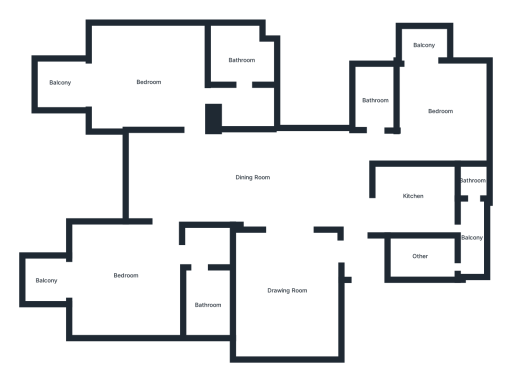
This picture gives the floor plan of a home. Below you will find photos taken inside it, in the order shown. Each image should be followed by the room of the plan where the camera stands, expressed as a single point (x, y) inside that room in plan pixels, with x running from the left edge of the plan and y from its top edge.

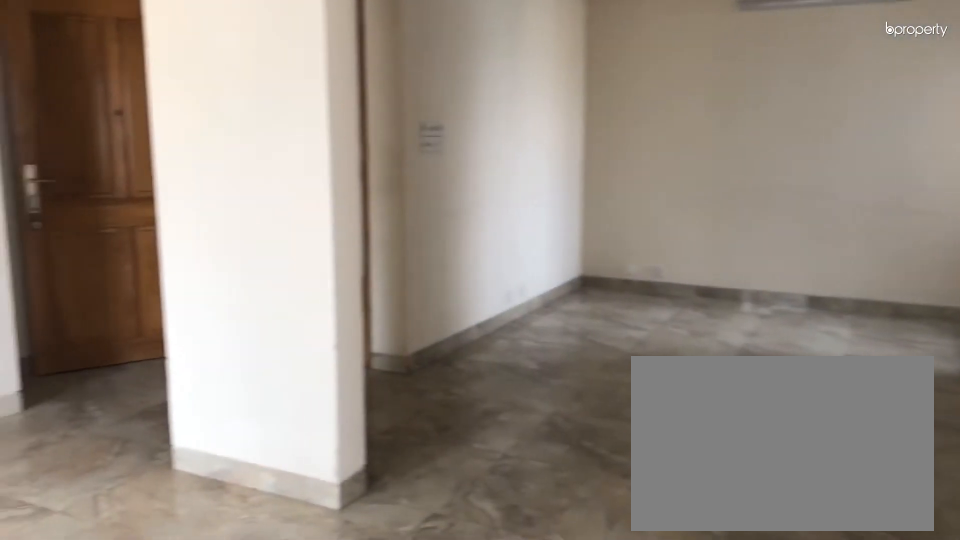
(252, 178)
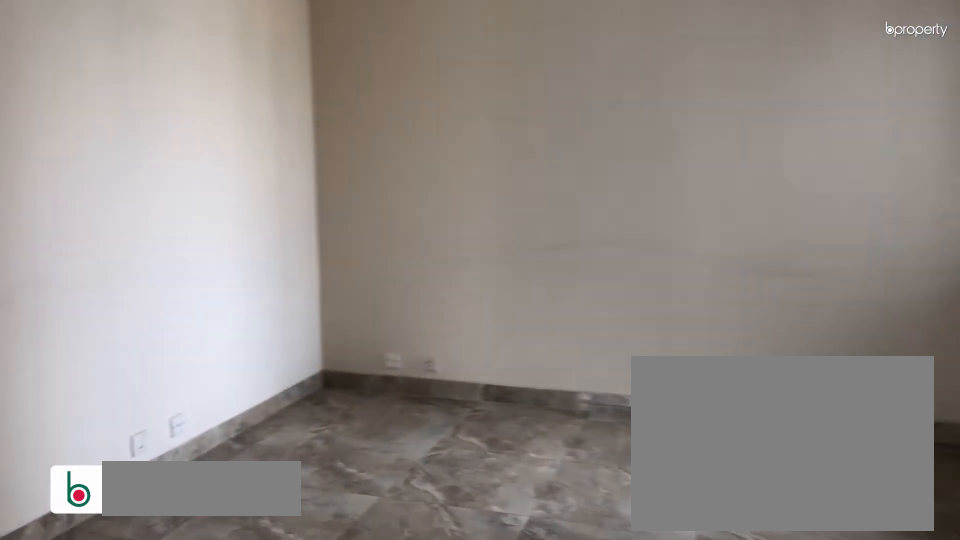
(285, 292)
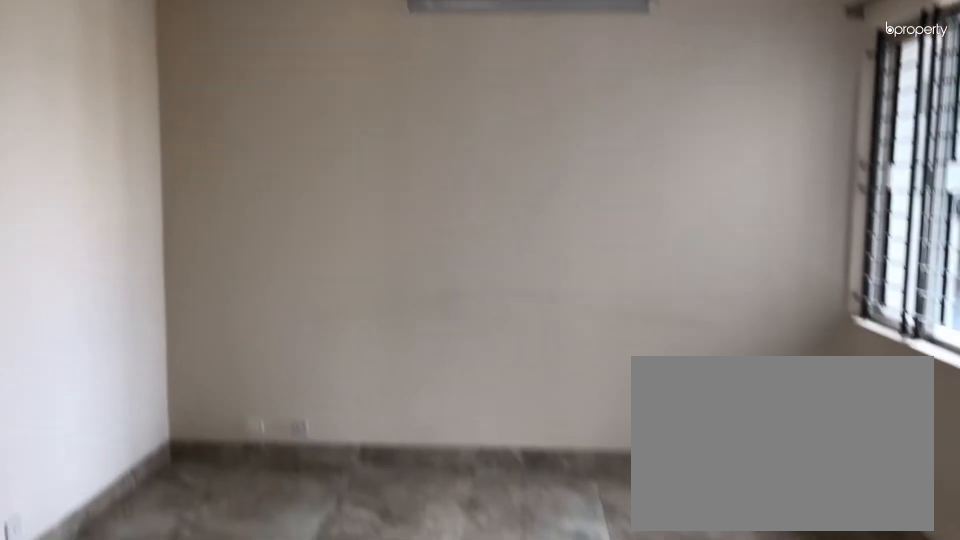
(285, 292)
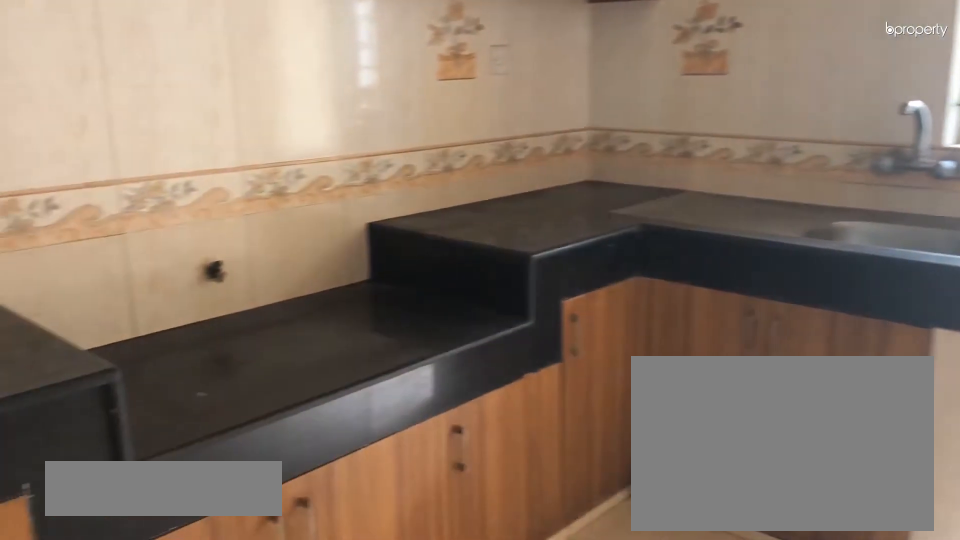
(412, 196)
